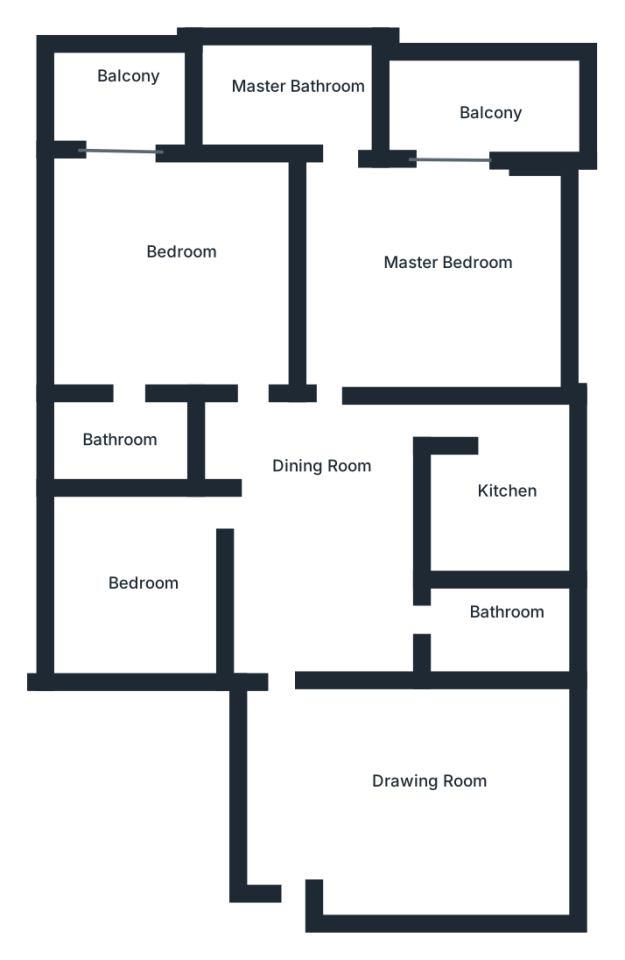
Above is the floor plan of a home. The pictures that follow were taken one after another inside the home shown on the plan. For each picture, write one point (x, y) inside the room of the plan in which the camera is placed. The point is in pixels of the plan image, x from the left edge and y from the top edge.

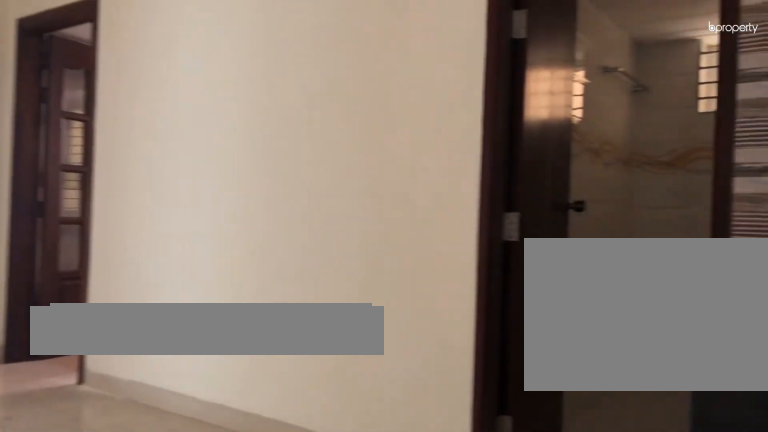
(320, 609)
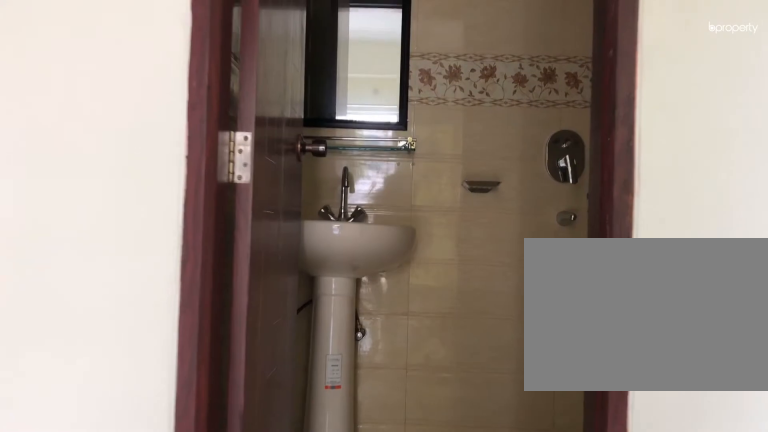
(133, 294)
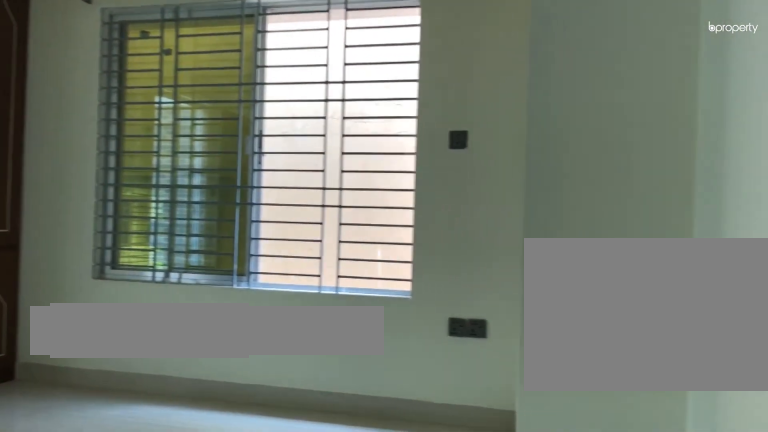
(409, 264)
